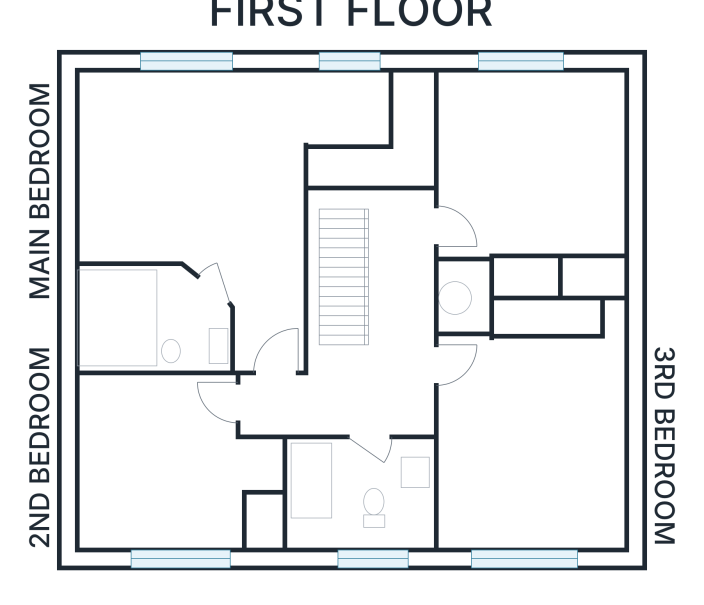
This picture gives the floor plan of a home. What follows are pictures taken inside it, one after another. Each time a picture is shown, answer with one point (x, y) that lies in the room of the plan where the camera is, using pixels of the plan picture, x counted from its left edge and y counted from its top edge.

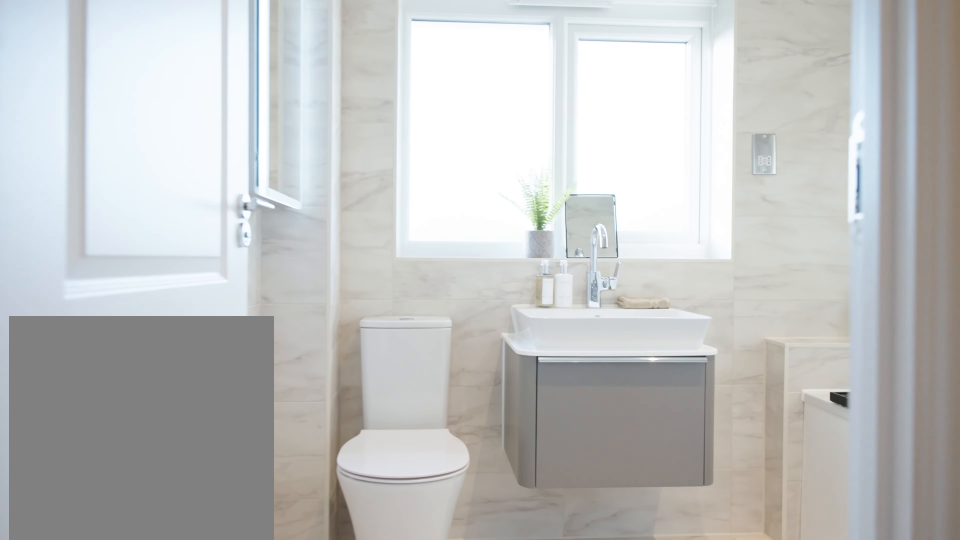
(355, 495)
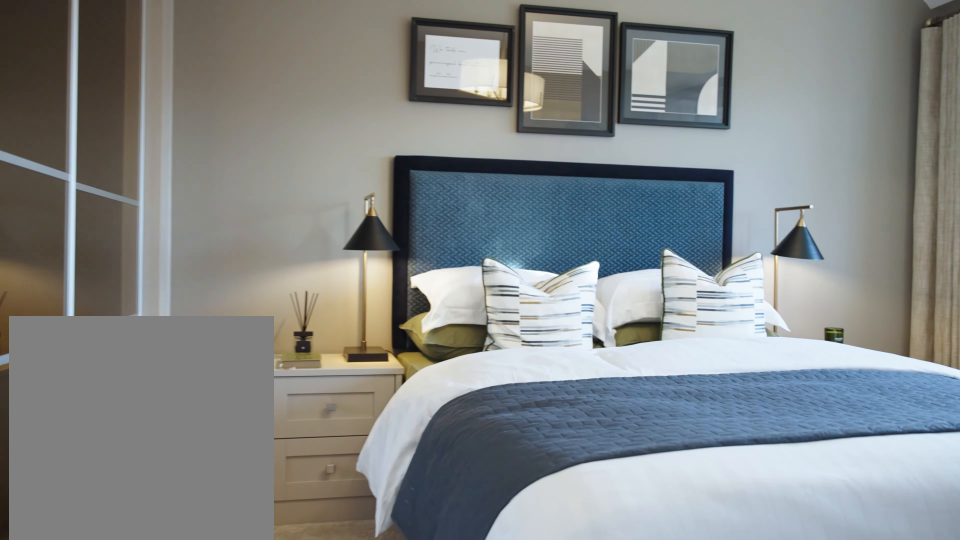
(535, 439)
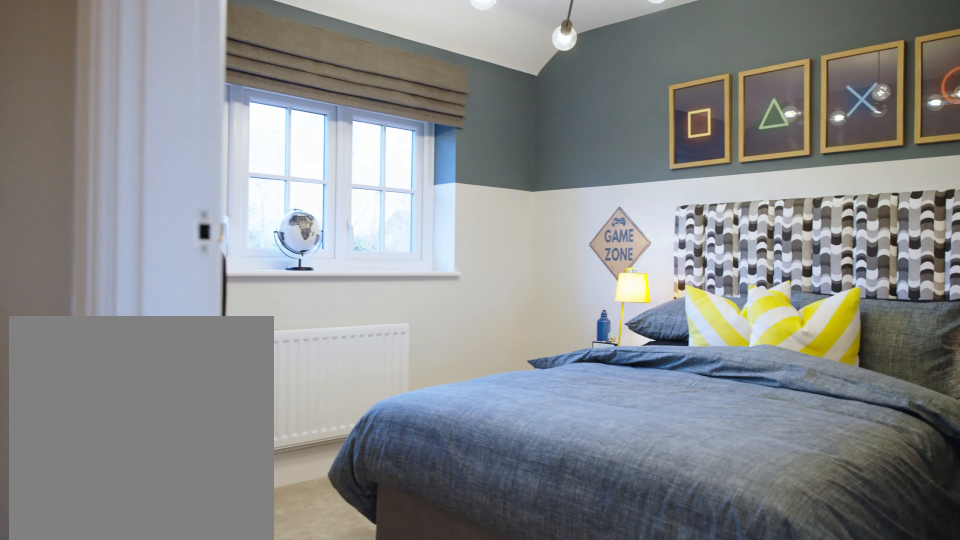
(535, 174)
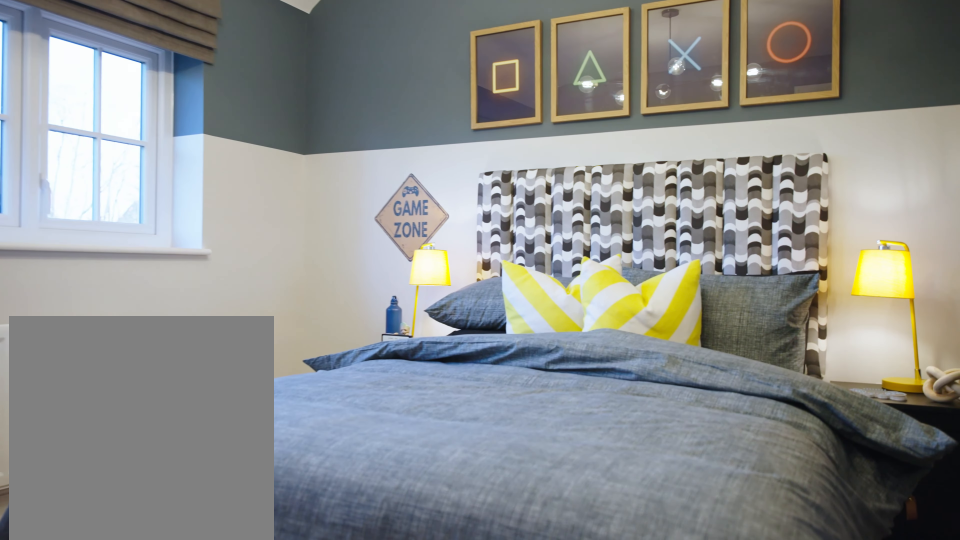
(535, 174)
